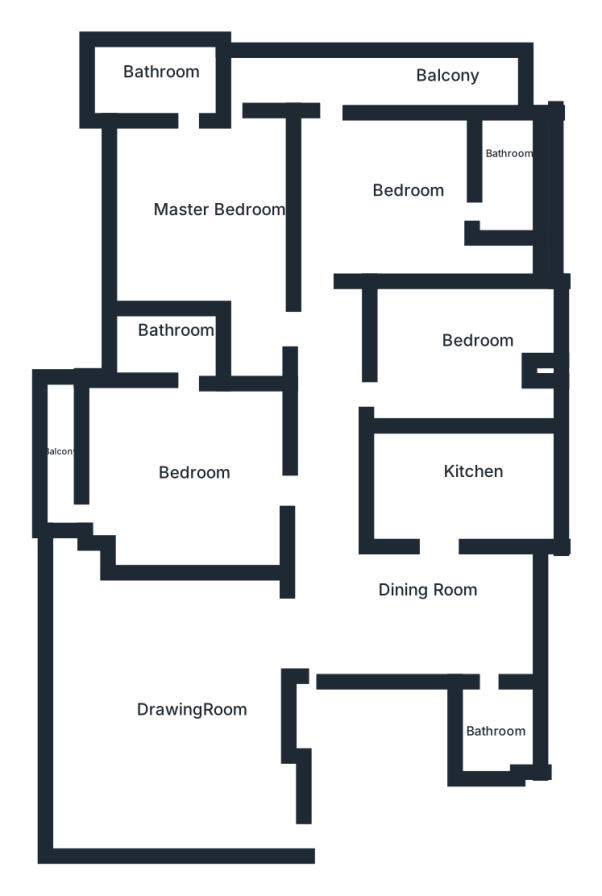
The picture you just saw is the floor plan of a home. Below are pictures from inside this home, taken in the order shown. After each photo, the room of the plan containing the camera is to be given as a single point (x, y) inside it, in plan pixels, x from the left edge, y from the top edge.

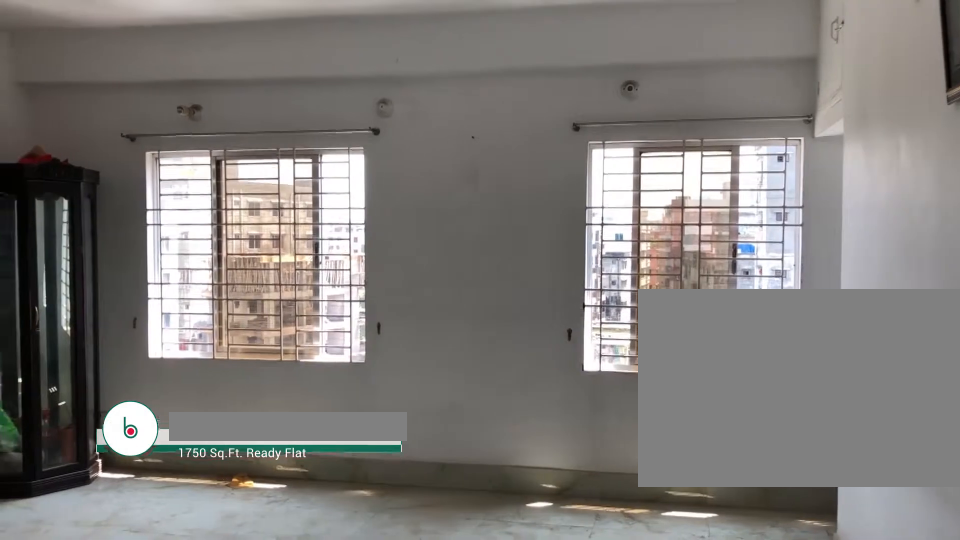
(232, 640)
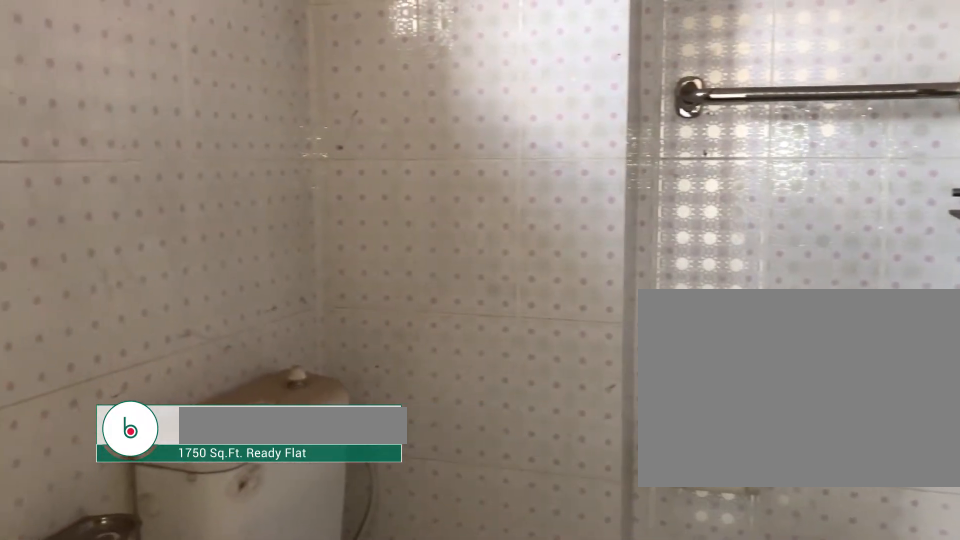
(492, 724)
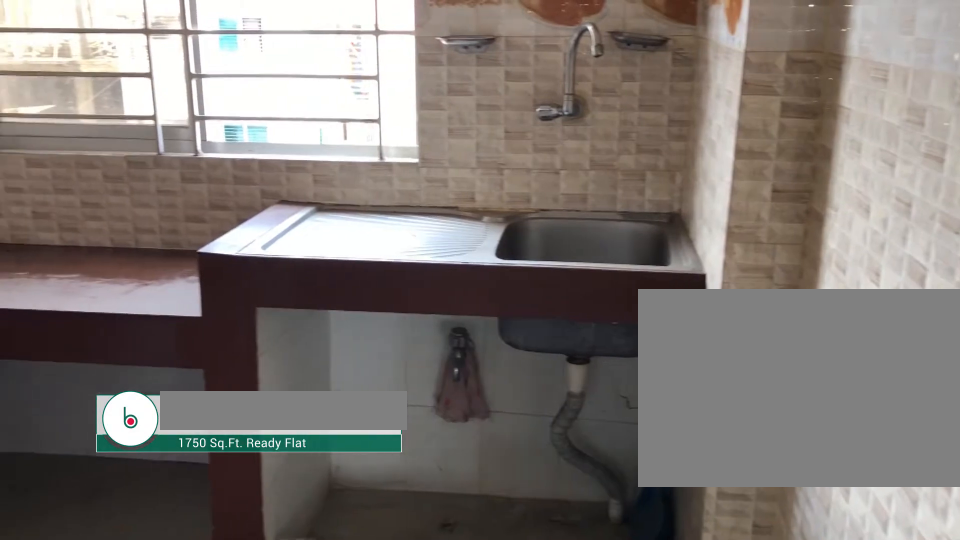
(460, 490)
